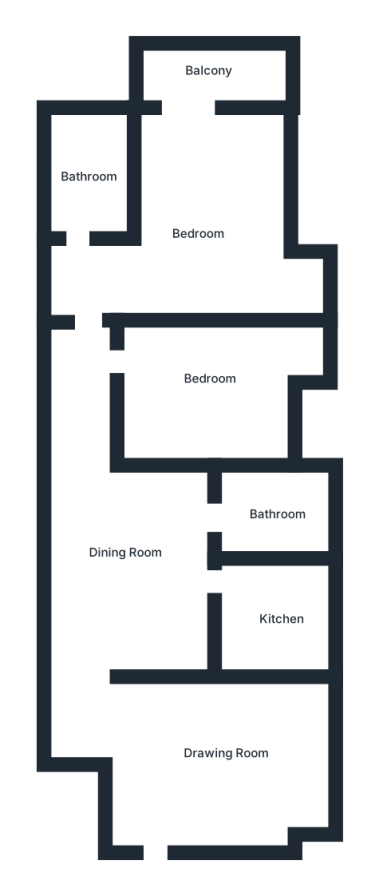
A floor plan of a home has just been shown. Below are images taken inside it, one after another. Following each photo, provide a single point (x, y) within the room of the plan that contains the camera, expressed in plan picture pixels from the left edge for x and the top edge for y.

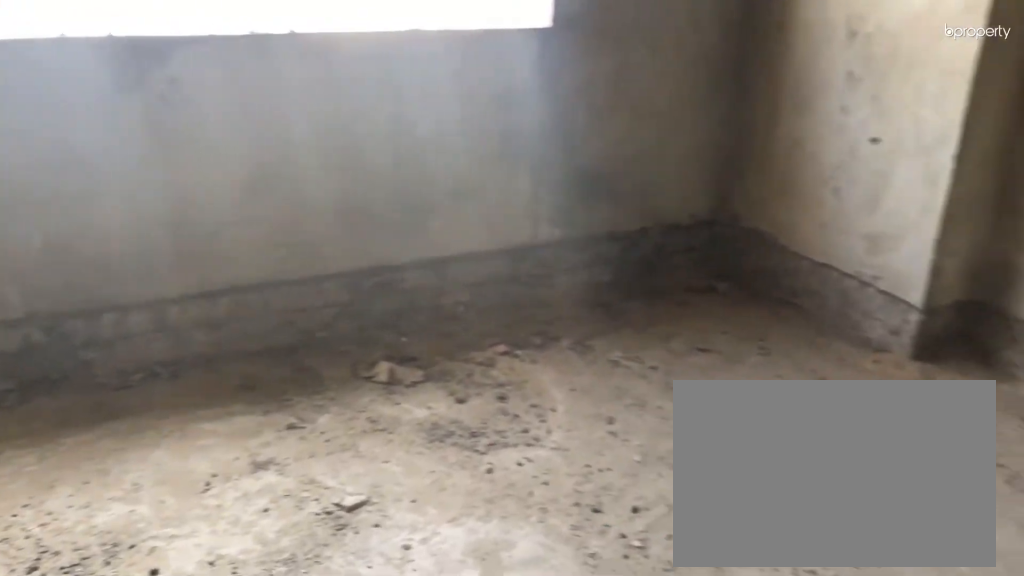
(203, 757)
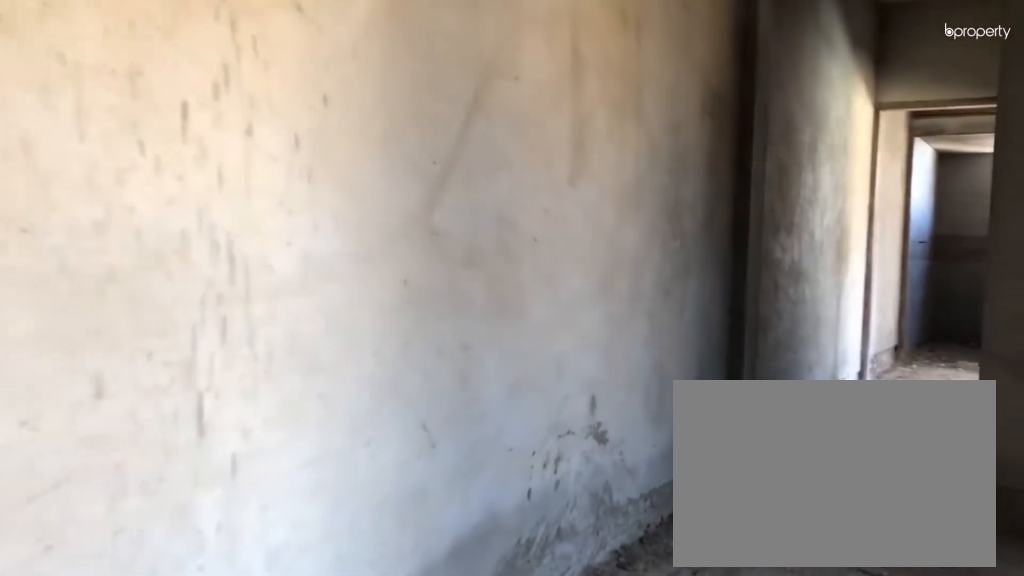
(157, 584)
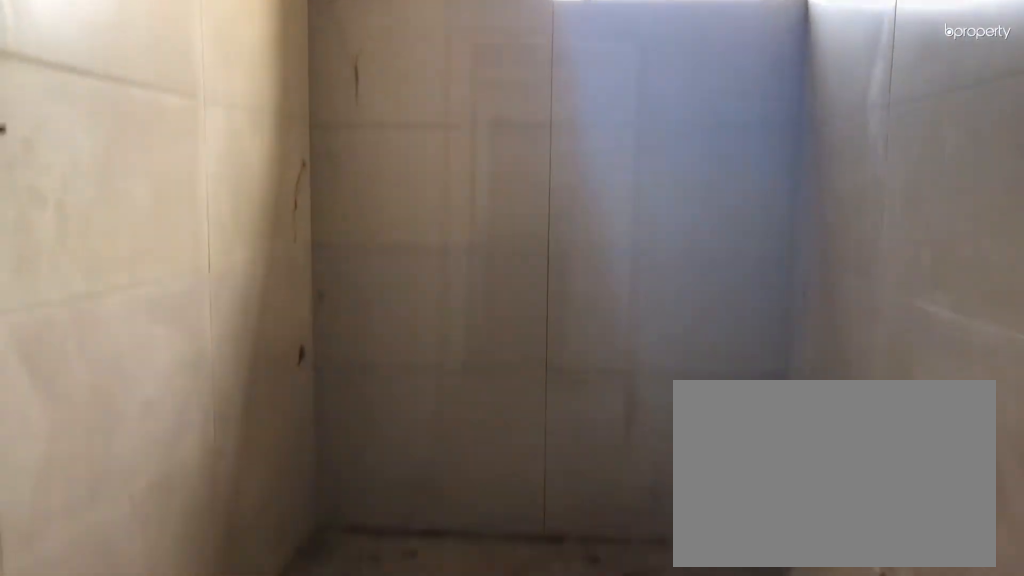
(257, 513)
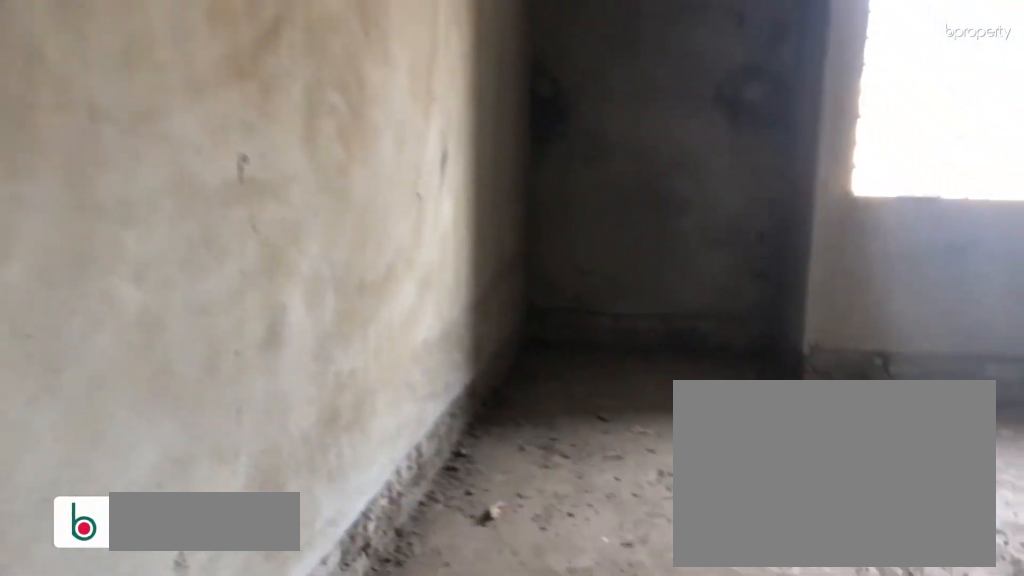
(193, 375)
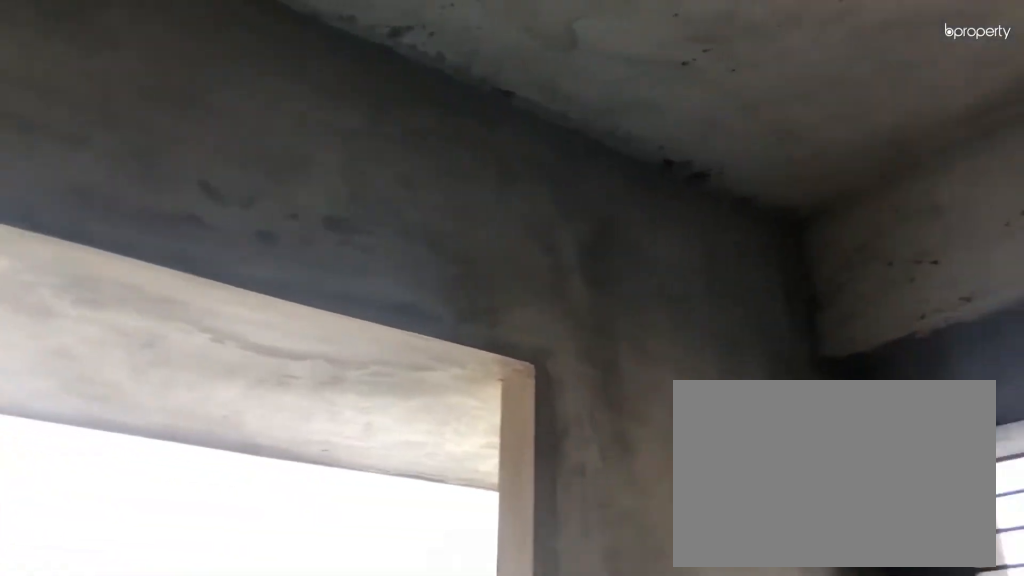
(189, 188)
